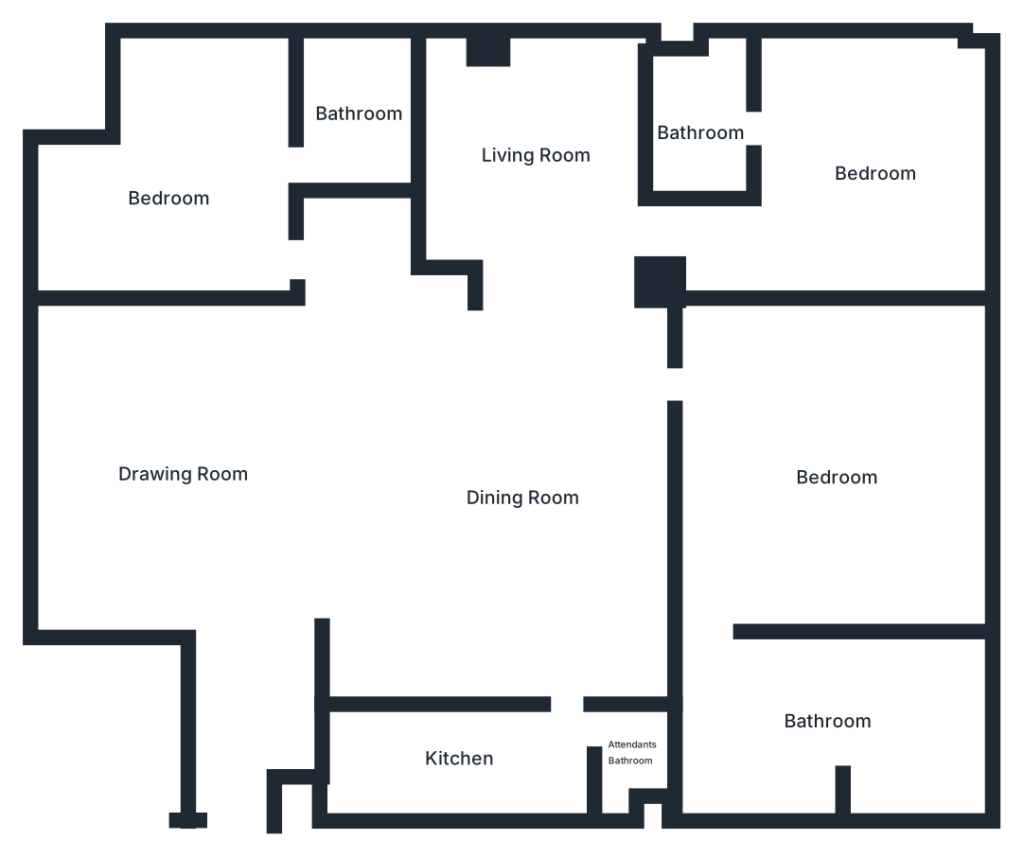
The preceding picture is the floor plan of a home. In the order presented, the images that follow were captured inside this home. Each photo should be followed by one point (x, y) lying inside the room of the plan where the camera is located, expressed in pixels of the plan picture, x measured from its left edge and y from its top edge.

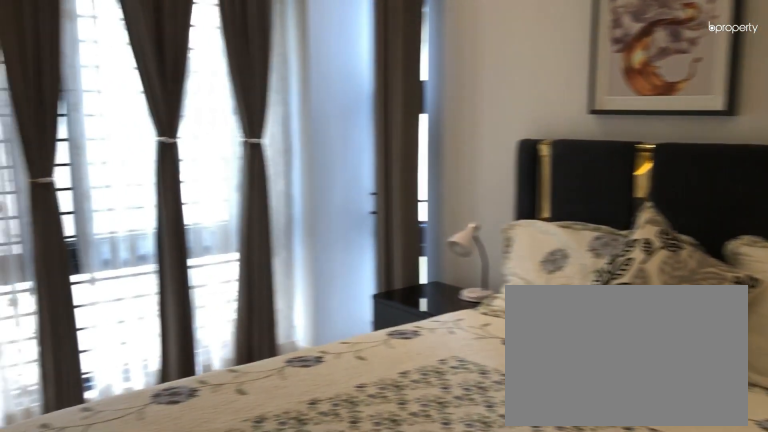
(876, 172)
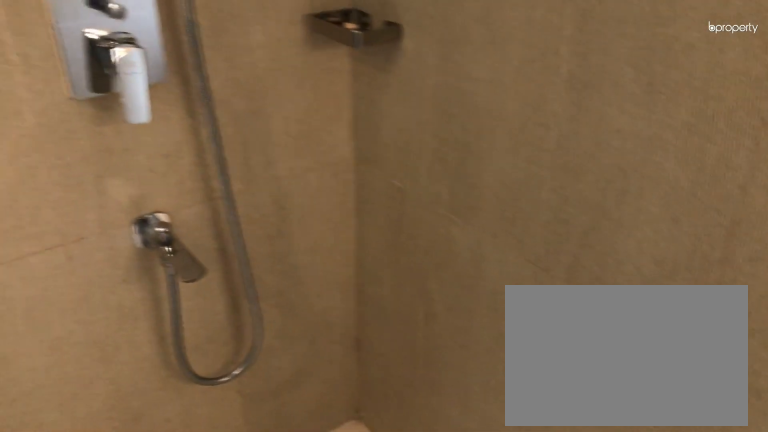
(699, 131)
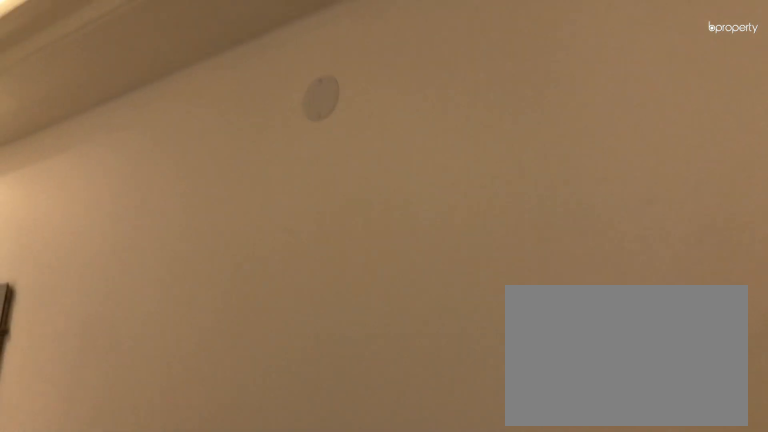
(839, 479)
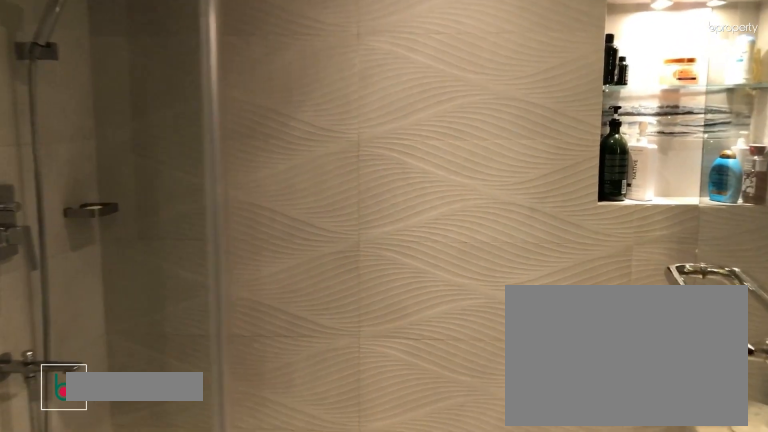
(827, 723)
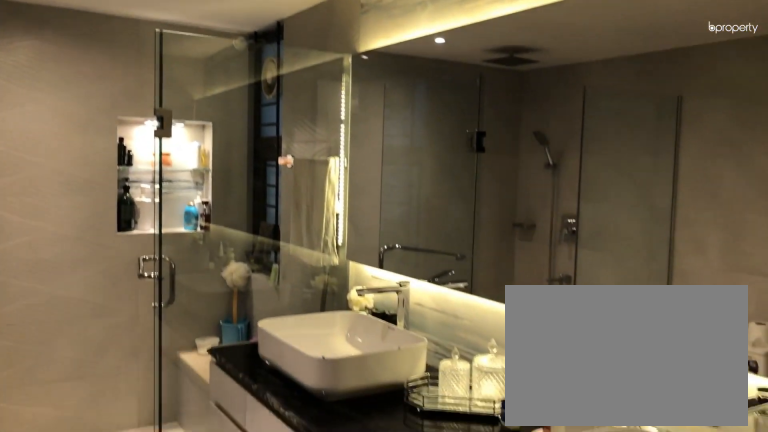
(827, 723)
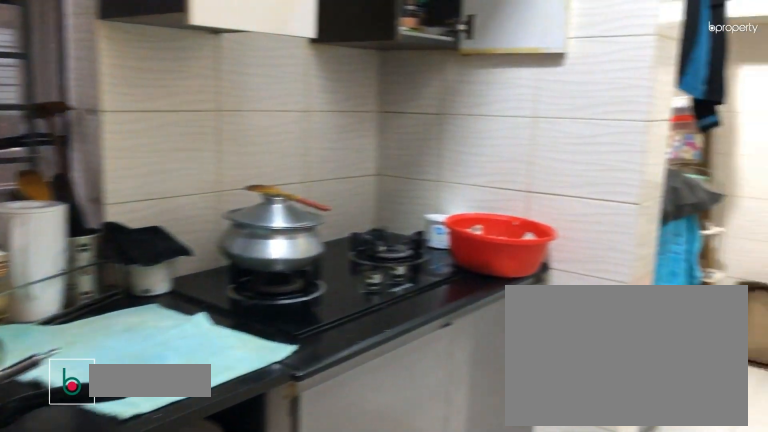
(464, 759)
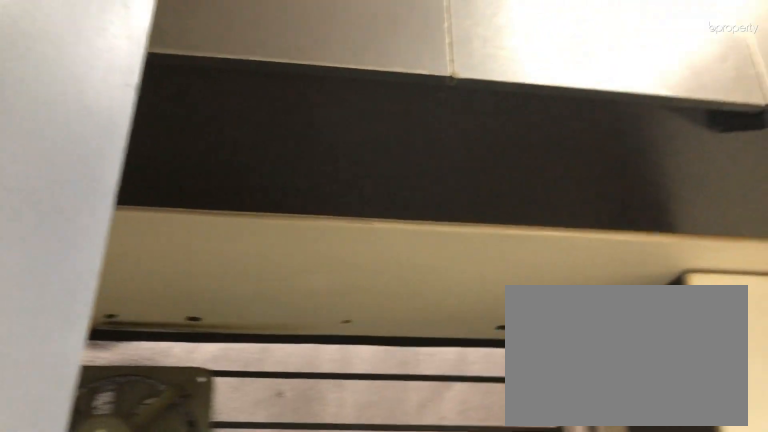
(464, 760)
